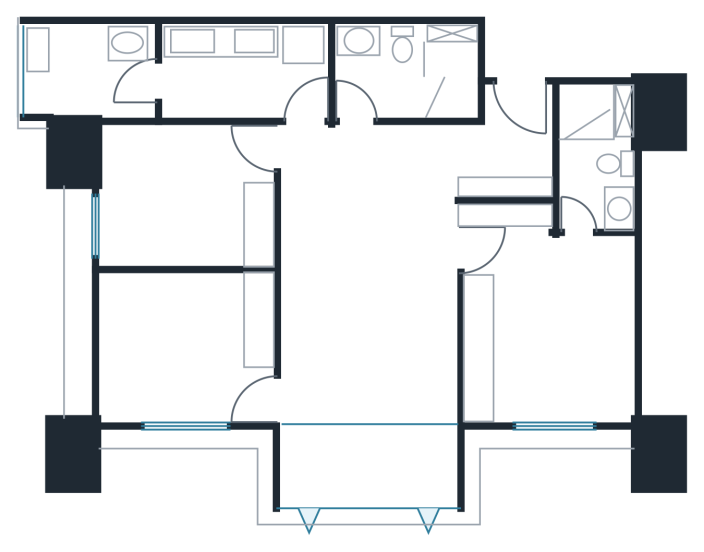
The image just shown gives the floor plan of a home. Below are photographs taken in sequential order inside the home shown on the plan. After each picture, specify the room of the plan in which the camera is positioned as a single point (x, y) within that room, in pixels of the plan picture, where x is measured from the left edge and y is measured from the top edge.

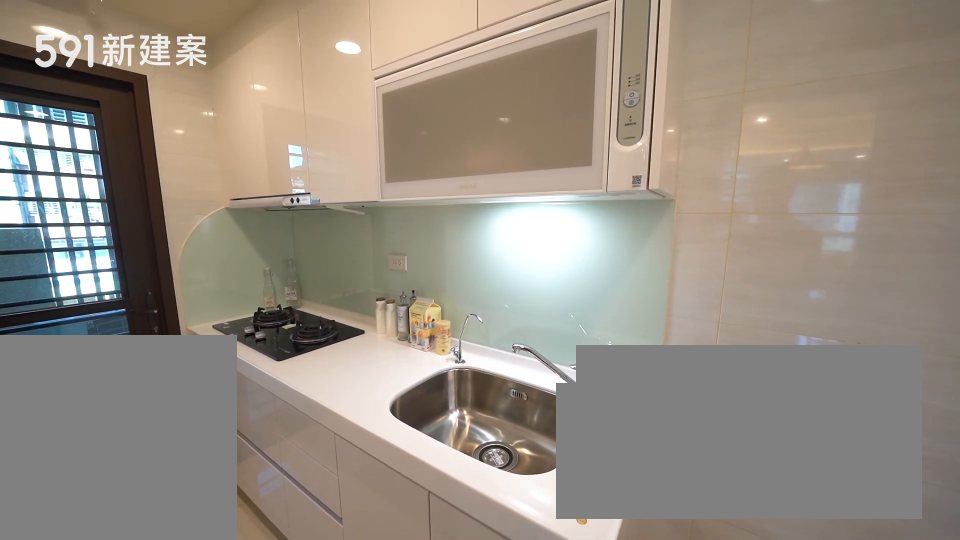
(241, 73)
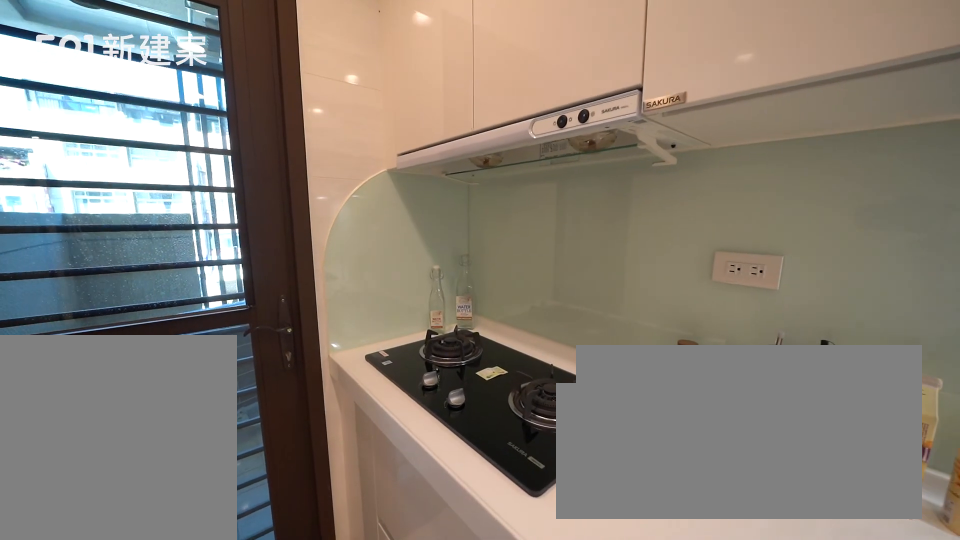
(241, 73)
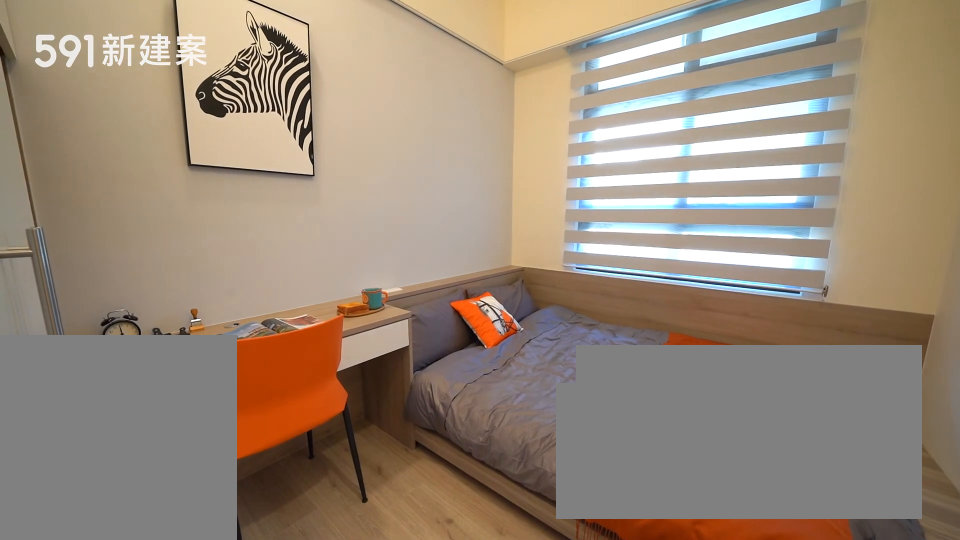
(183, 197)
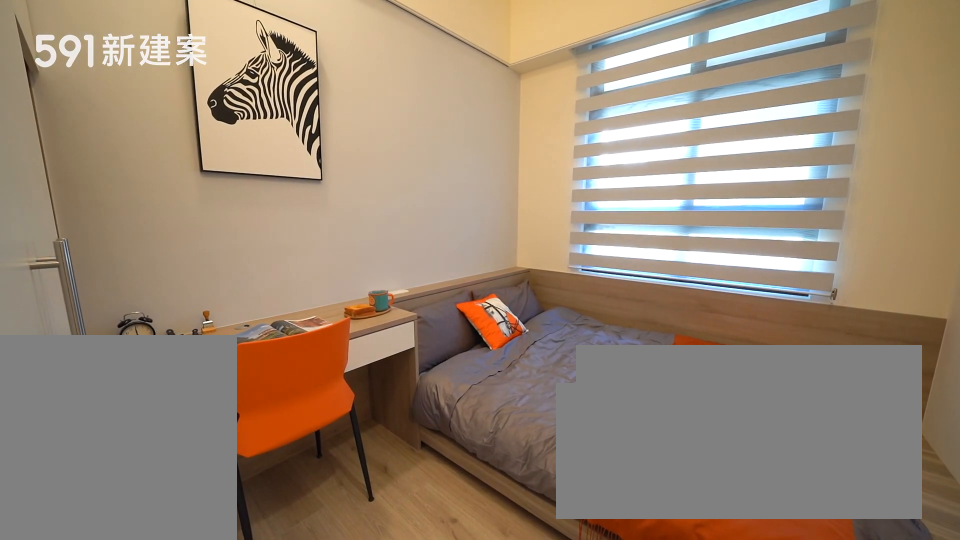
(183, 197)
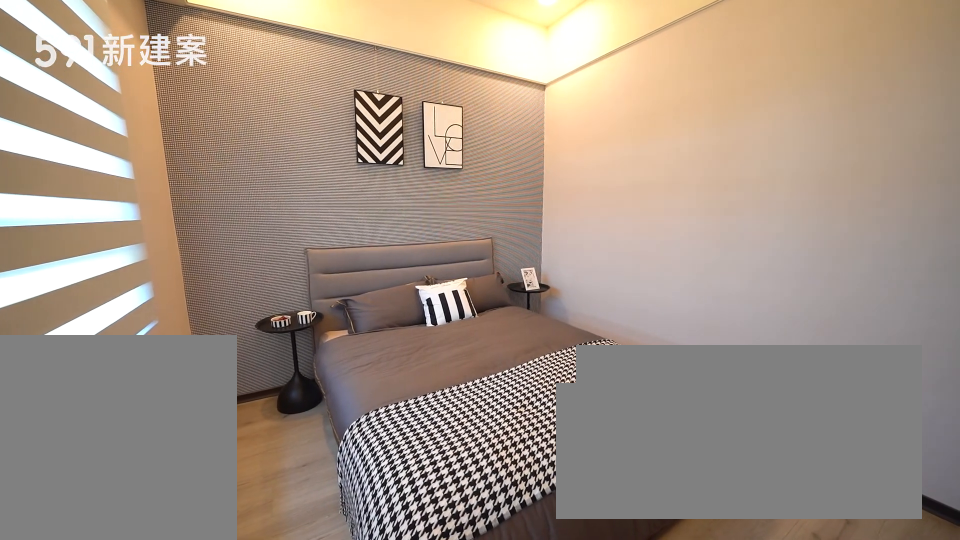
(187, 349)
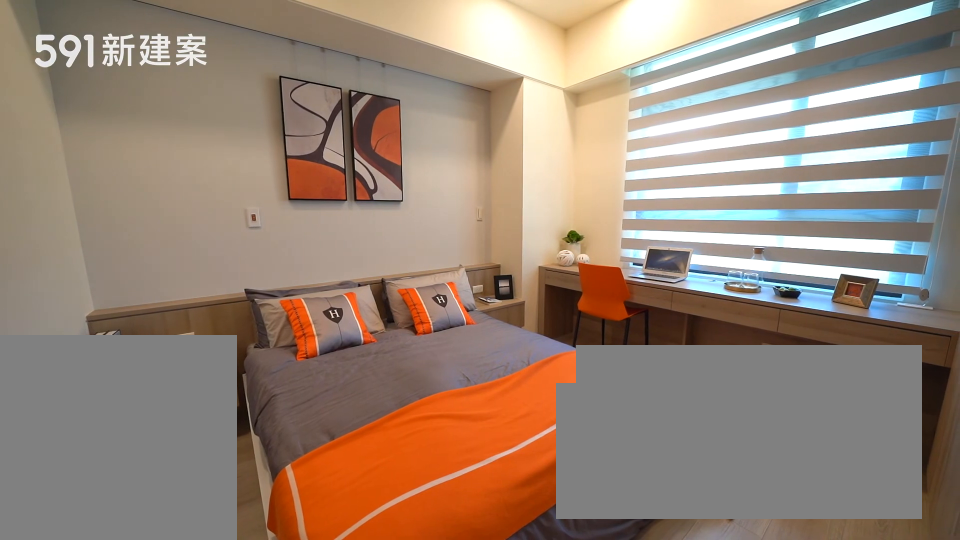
(549, 333)
